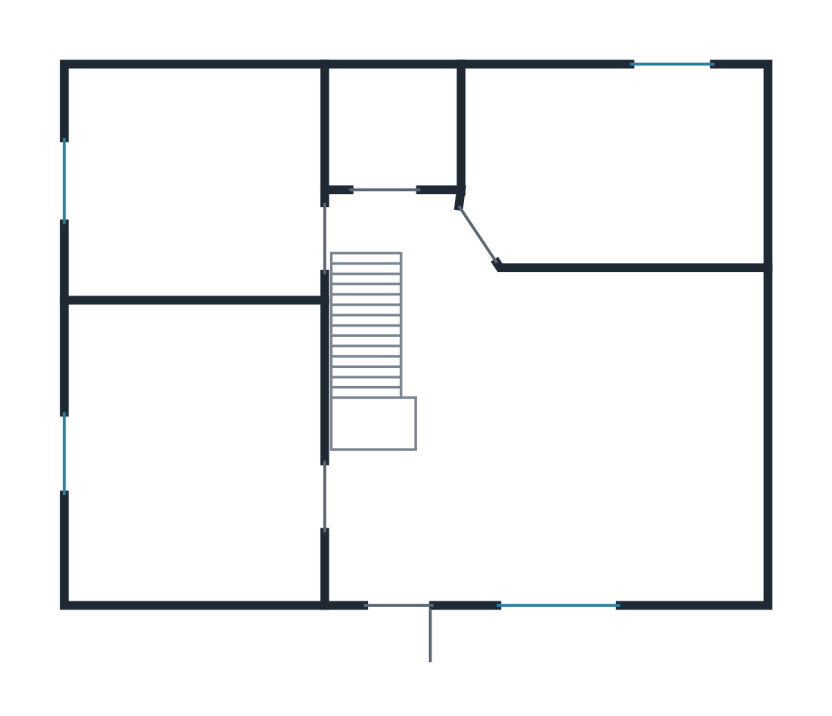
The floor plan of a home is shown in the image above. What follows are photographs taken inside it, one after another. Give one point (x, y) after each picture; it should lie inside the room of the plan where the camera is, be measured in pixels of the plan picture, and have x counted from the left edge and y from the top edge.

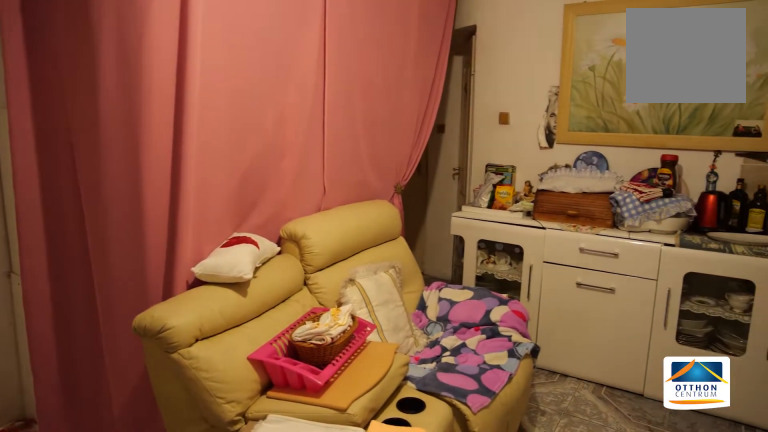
(555, 439)
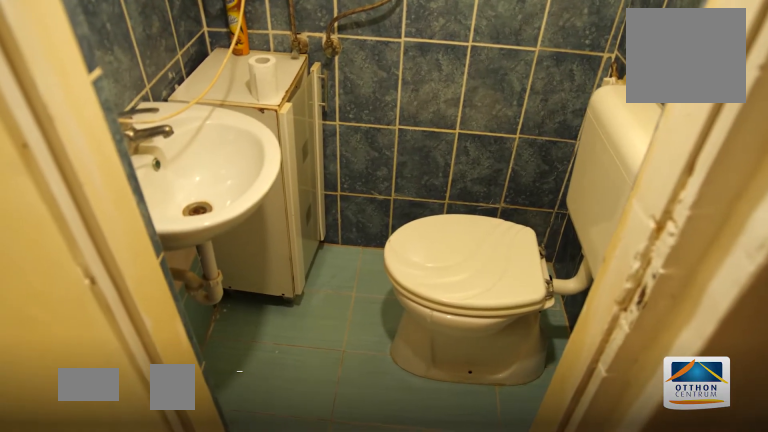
(383, 121)
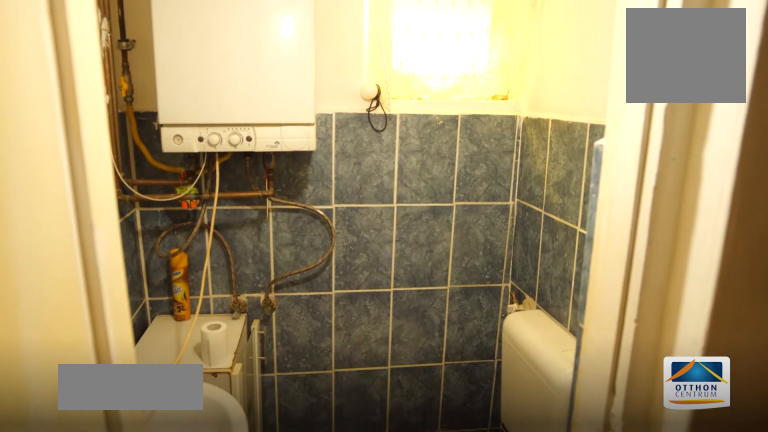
(383, 122)
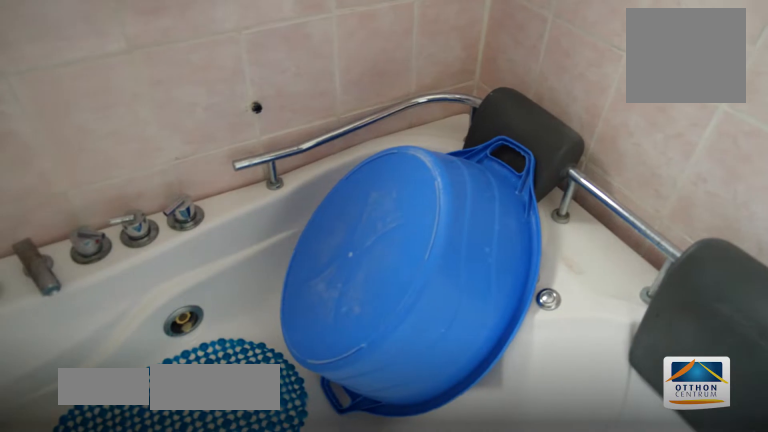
(607, 153)
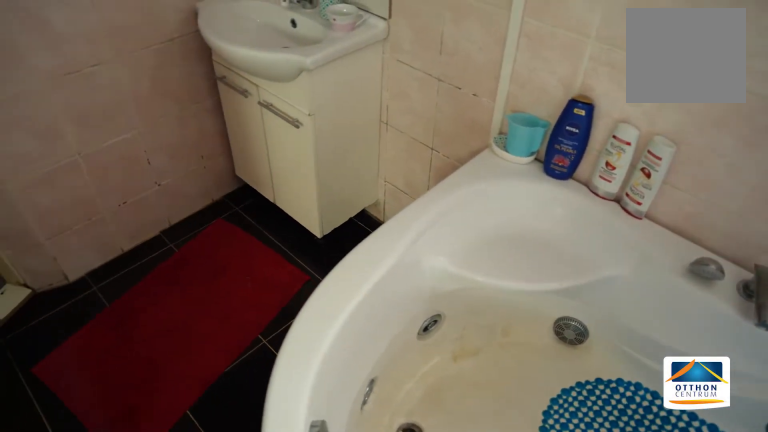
(608, 154)
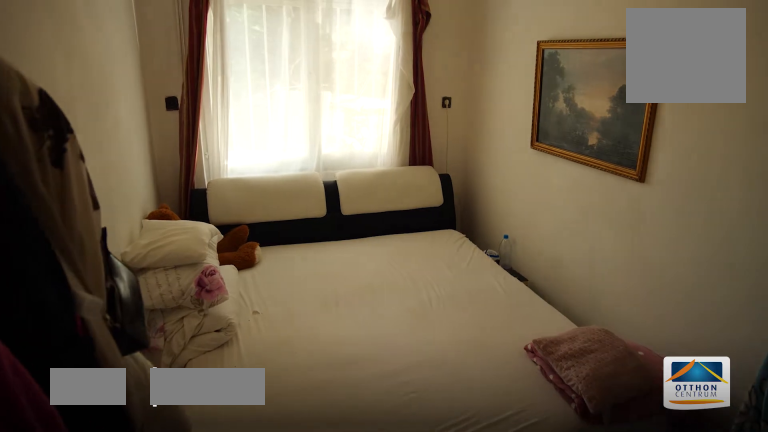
(192, 178)
